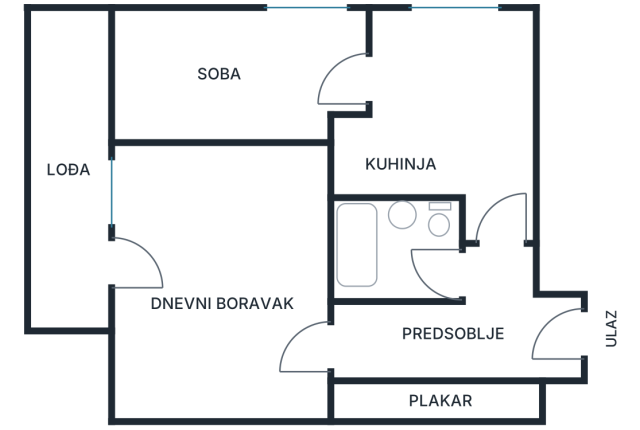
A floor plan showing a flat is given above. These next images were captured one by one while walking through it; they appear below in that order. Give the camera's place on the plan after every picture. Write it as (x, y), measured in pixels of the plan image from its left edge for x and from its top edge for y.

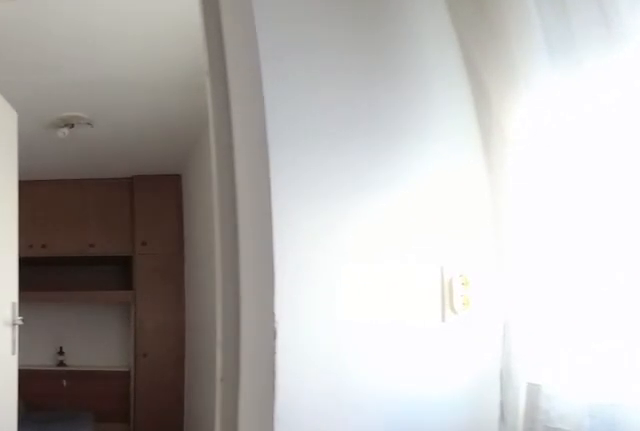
(510, 83)
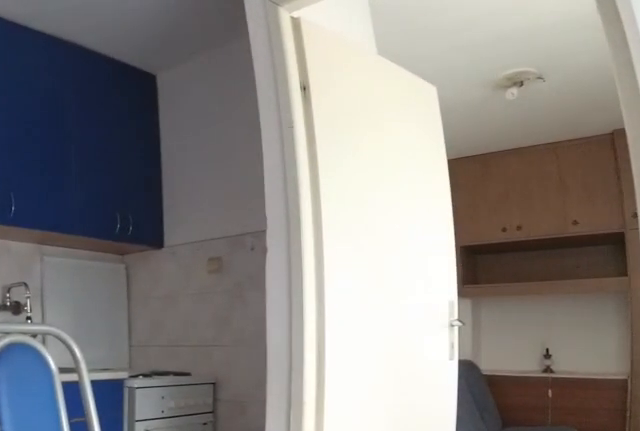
(498, 37)
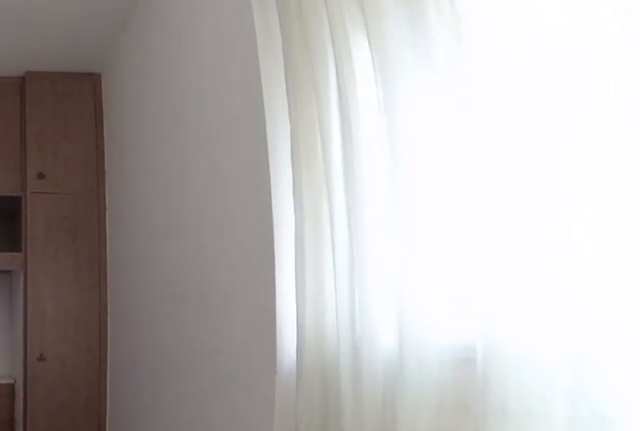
(383, 85)
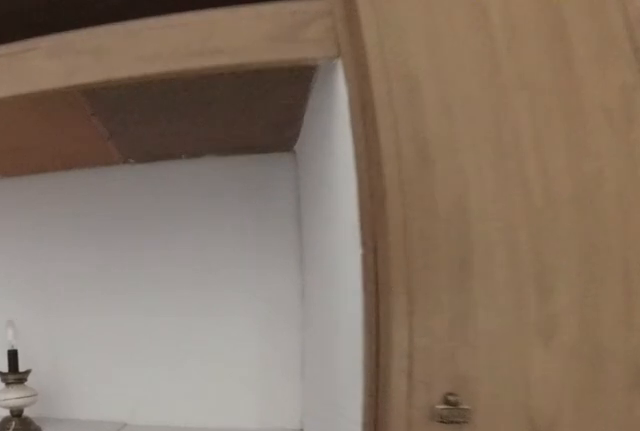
(199, 85)
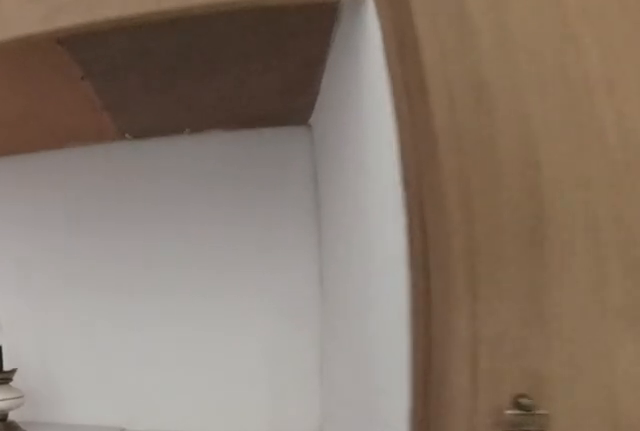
(186, 86)
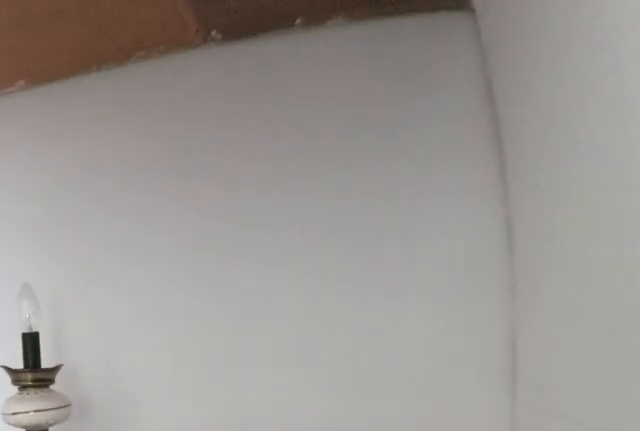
(168, 83)
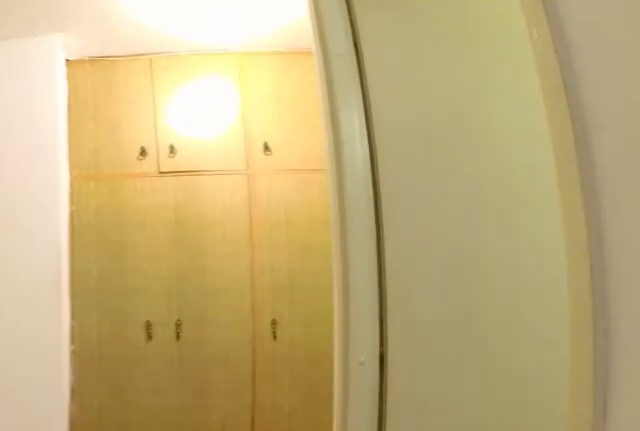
(489, 231)
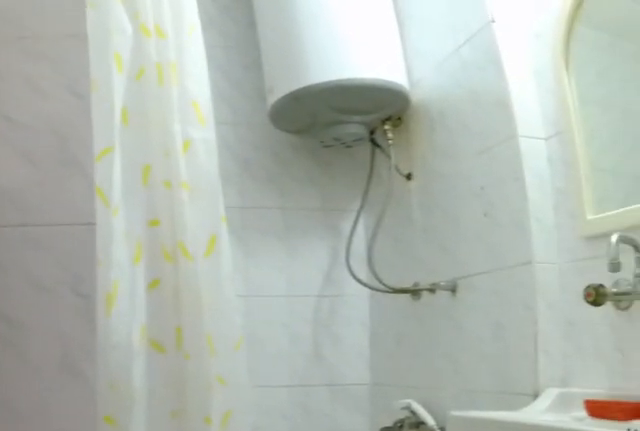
(477, 266)
